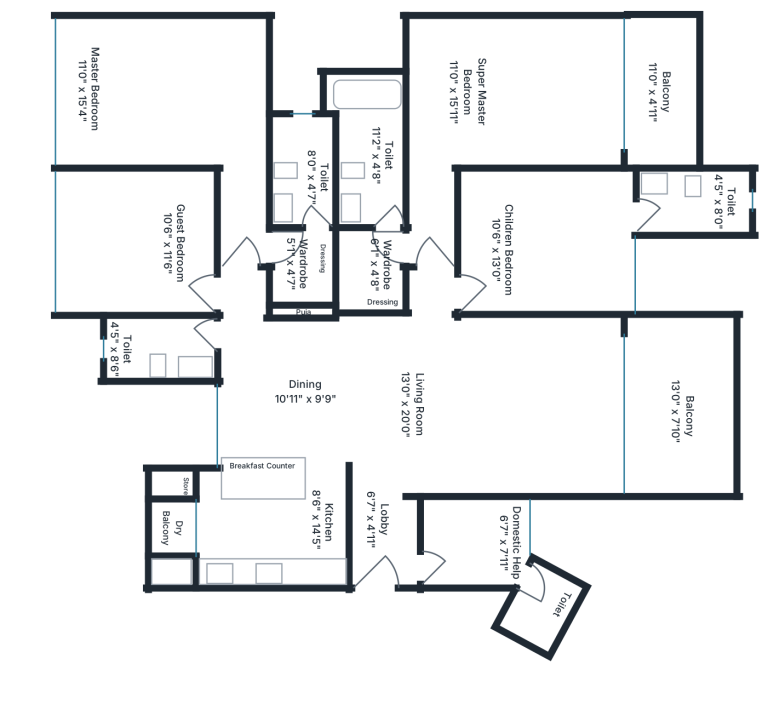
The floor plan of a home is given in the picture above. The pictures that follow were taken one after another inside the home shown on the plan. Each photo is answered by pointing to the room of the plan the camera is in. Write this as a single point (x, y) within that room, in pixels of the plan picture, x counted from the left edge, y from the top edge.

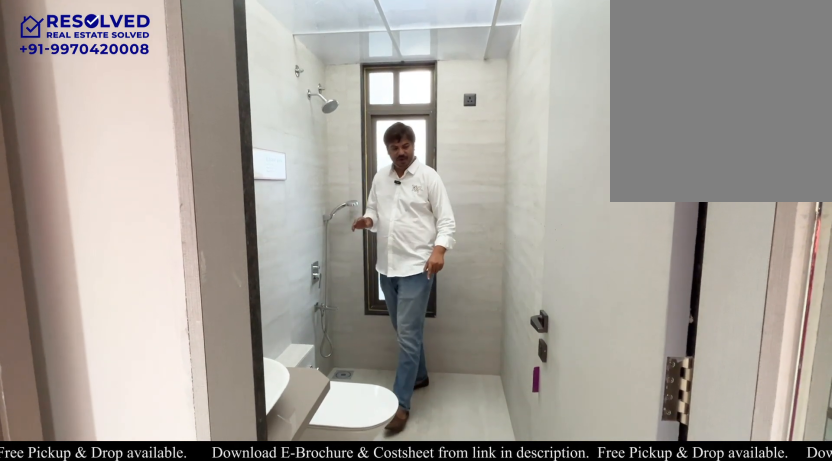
(302, 172)
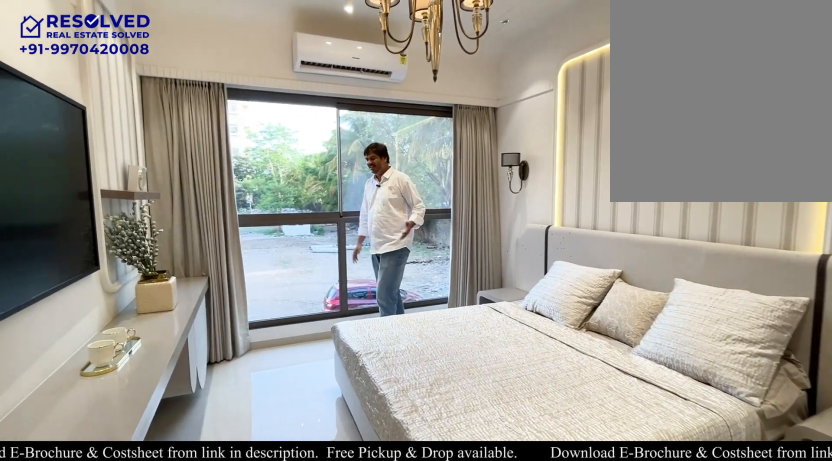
(175, 107)
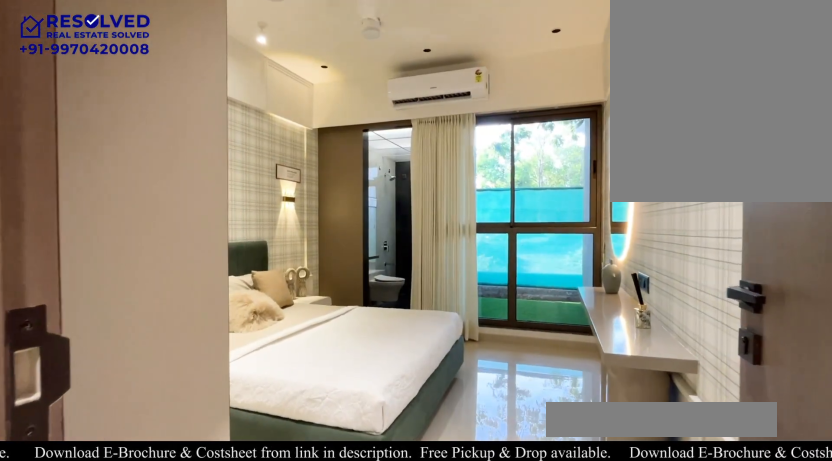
(547, 241)
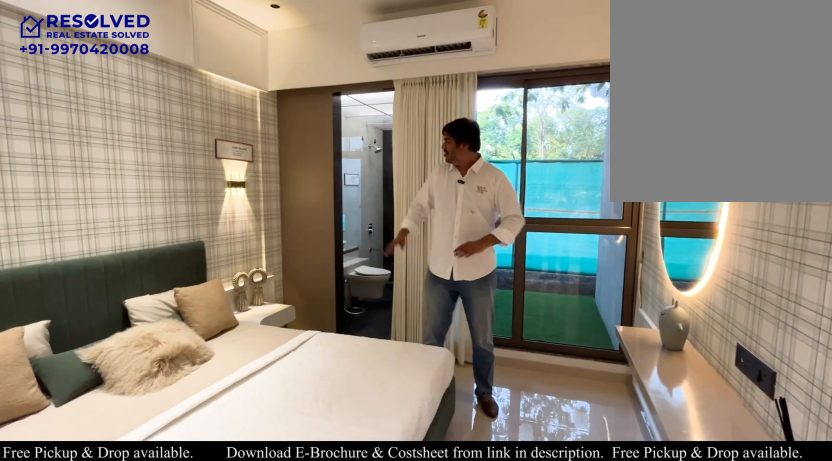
(547, 241)
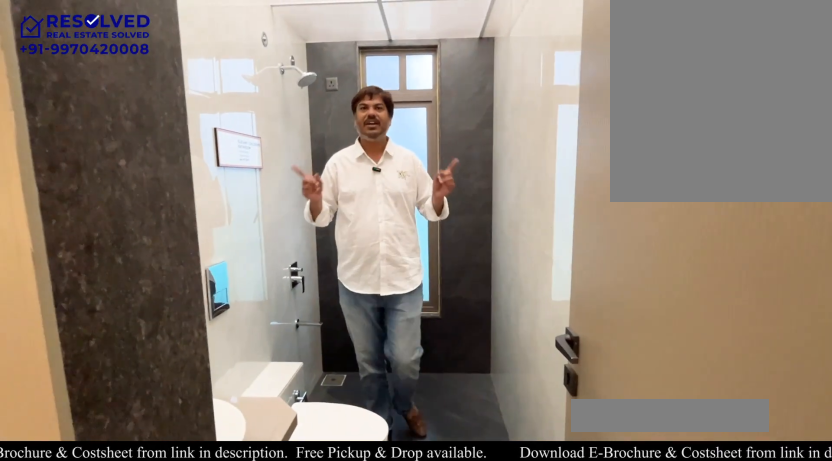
(690, 200)
